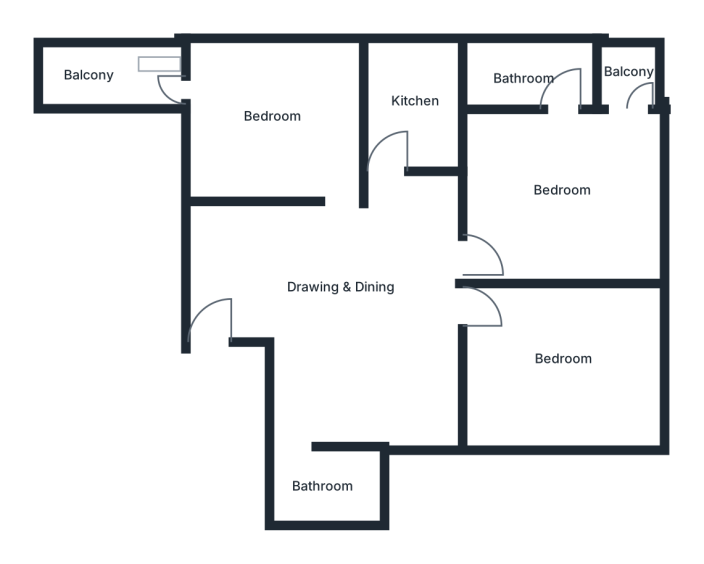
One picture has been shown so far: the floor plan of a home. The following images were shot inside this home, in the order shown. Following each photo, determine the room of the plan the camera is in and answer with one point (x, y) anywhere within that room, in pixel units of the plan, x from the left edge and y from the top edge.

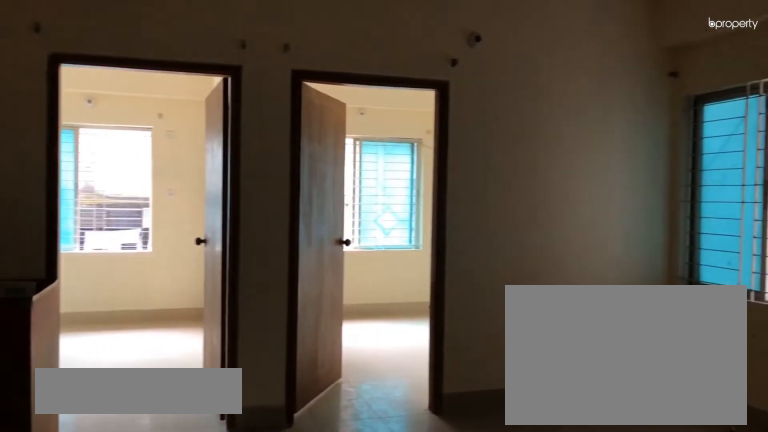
(339, 287)
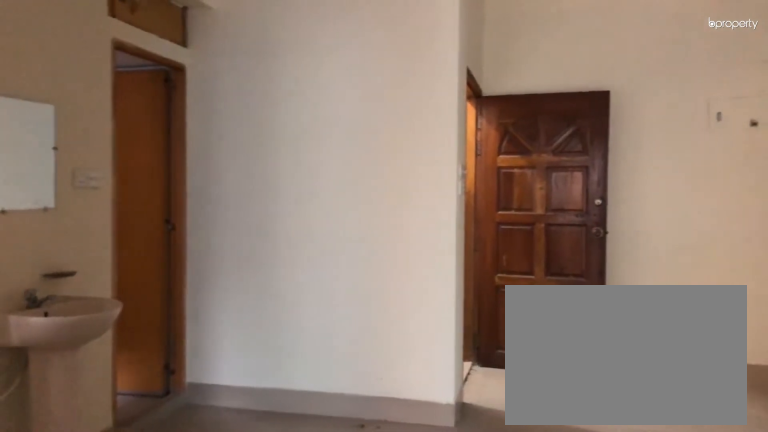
(339, 287)
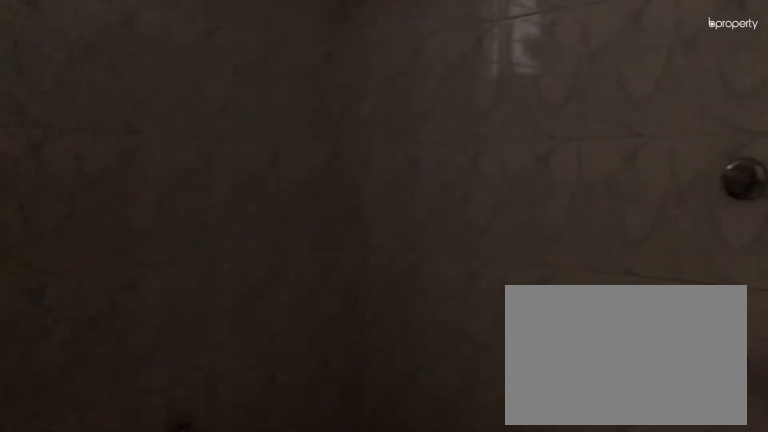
(323, 486)
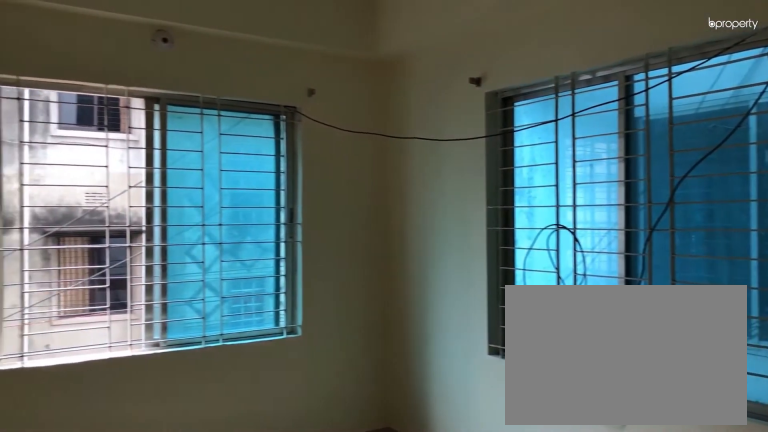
(565, 360)
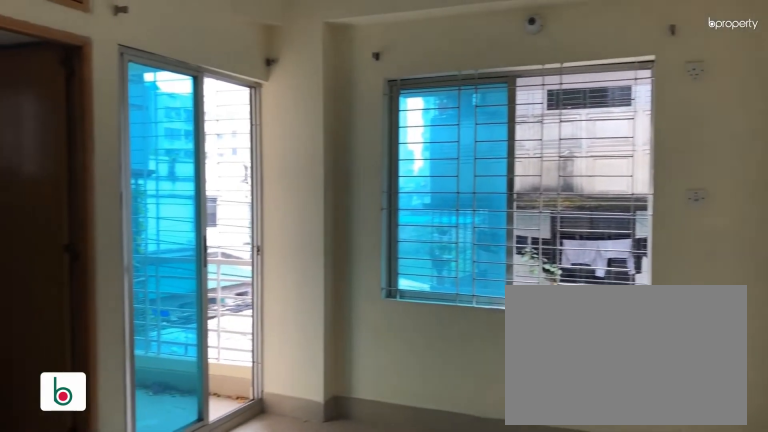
(565, 188)
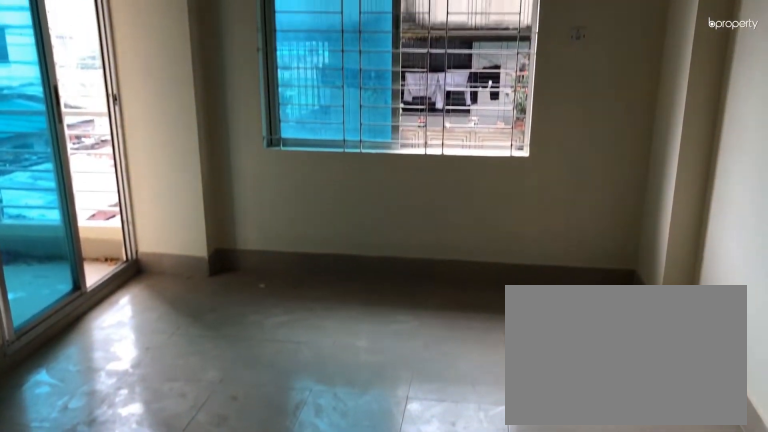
(565, 188)
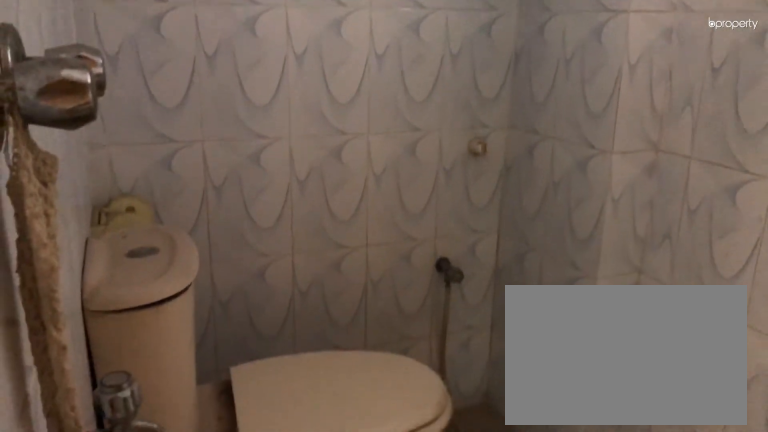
(523, 81)
